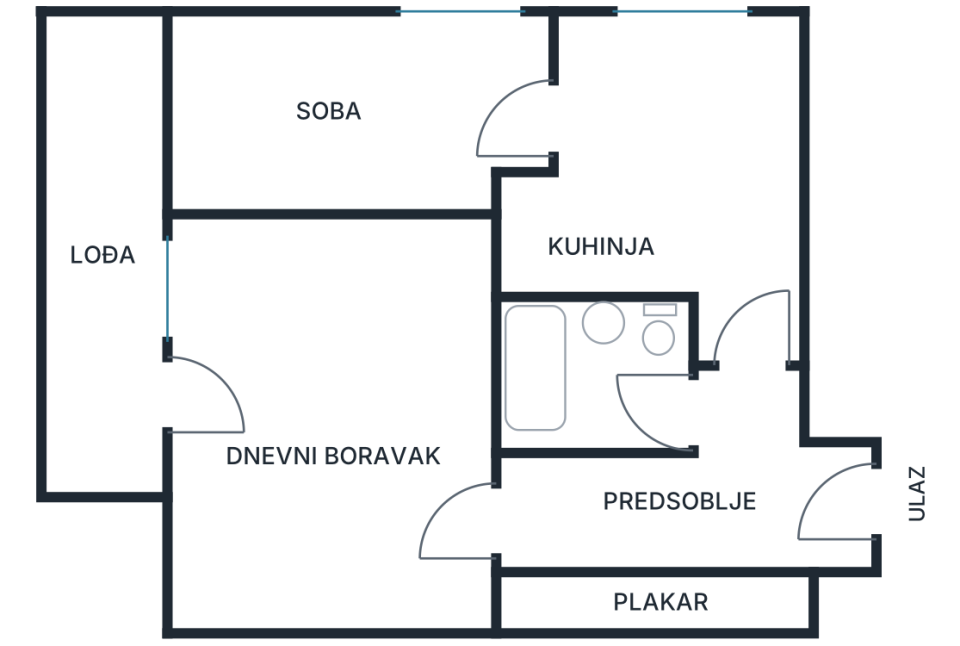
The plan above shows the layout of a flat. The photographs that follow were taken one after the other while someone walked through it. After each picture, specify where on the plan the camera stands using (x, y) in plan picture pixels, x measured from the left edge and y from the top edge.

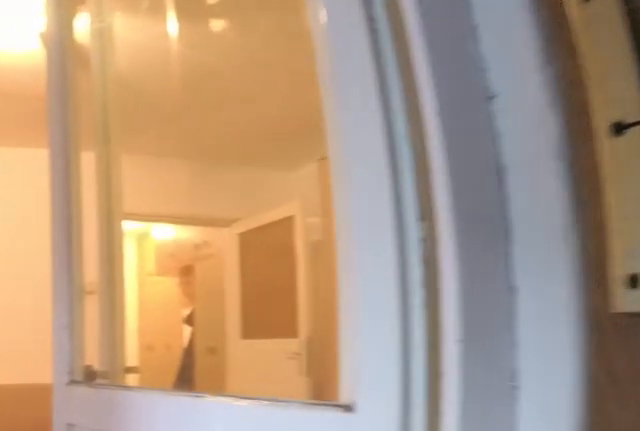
(107, 386)
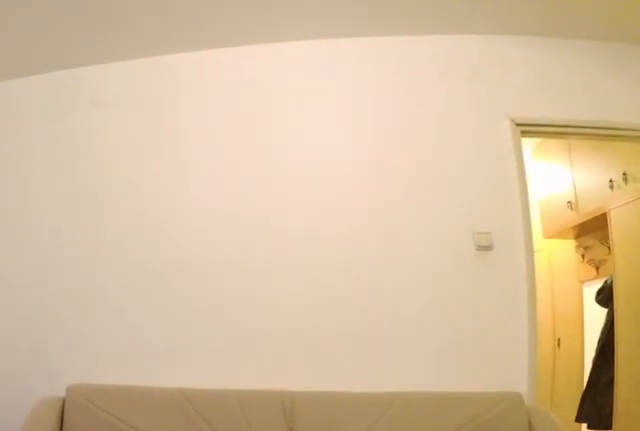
(197, 387)
